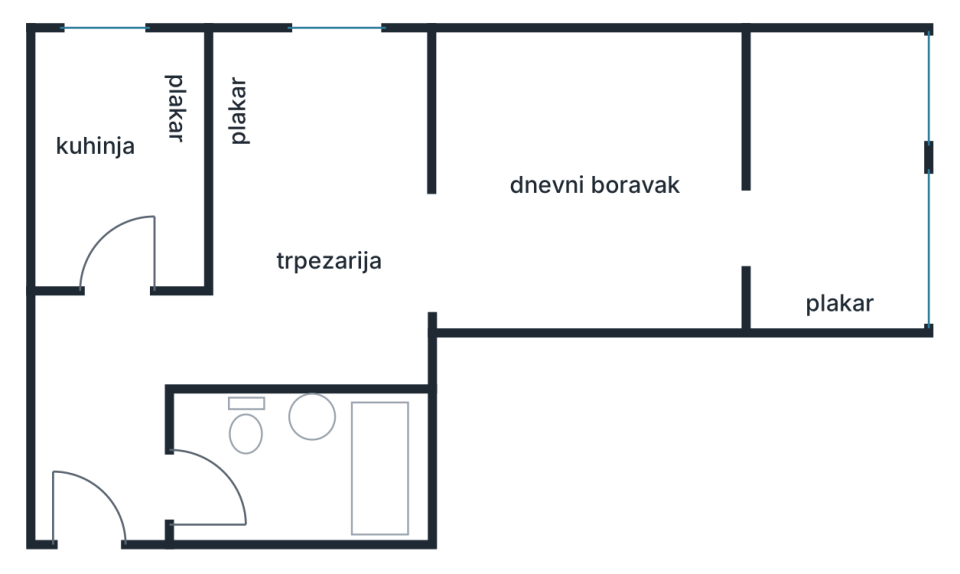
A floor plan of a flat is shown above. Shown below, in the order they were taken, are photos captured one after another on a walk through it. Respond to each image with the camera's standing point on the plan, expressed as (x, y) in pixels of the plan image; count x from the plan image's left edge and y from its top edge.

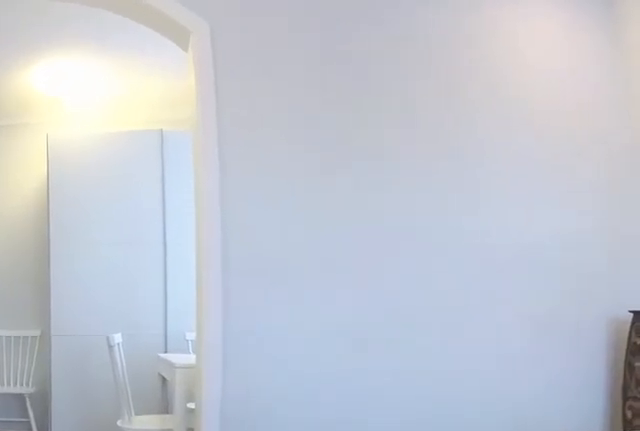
(672, 232)
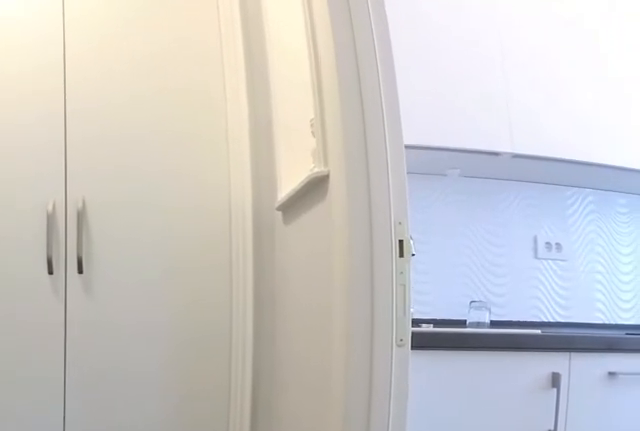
(174, 337)
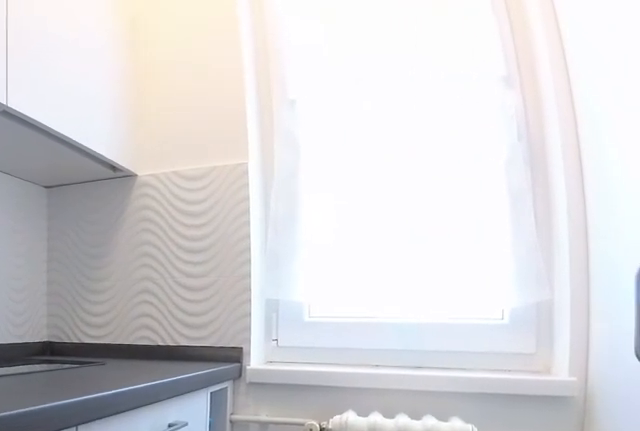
(120, 213)
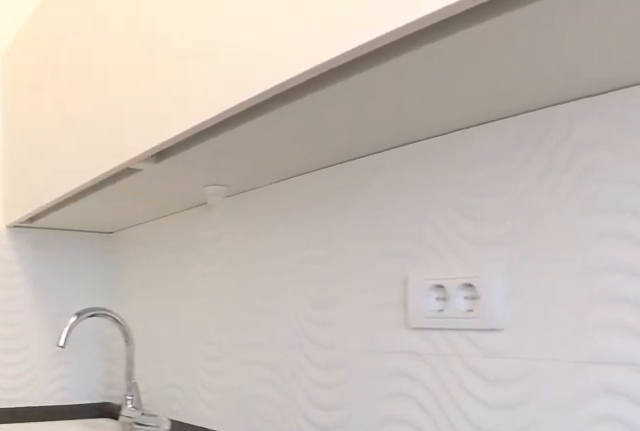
(134, 38)
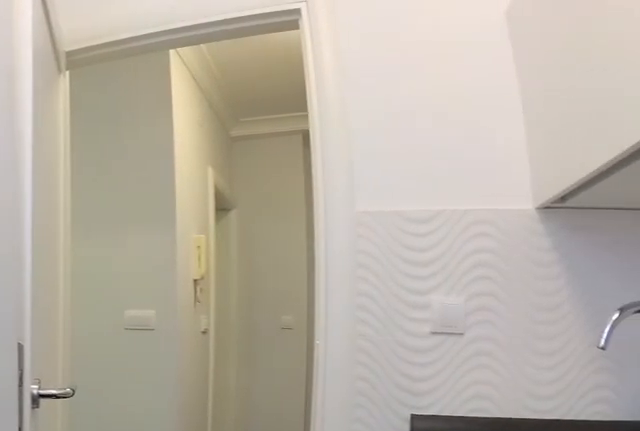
(121, 66)
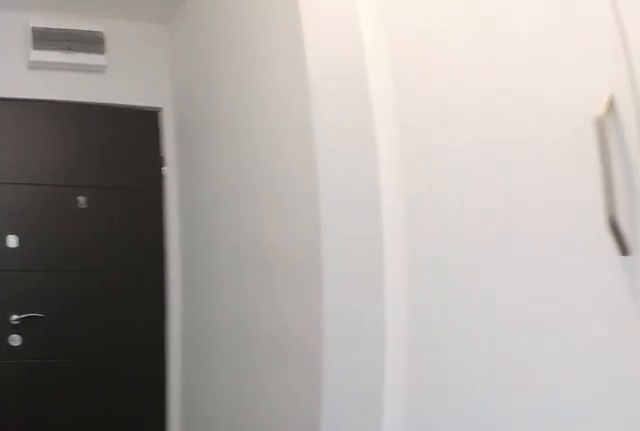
(121, 317)
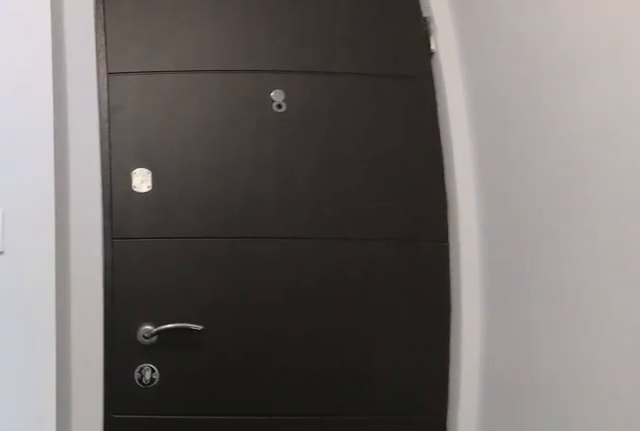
(120, 469)
